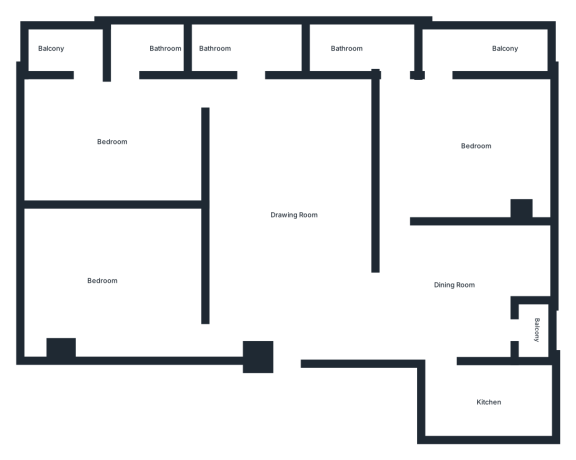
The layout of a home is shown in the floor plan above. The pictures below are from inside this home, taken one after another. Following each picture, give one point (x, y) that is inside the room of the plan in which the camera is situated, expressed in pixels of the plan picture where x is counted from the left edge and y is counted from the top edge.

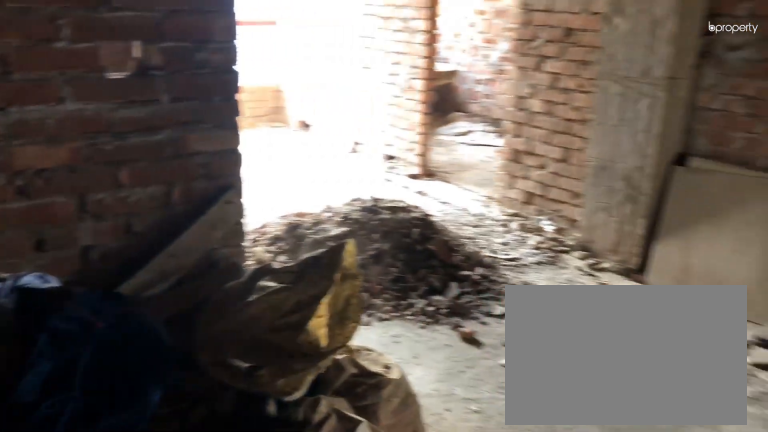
(291, 197)
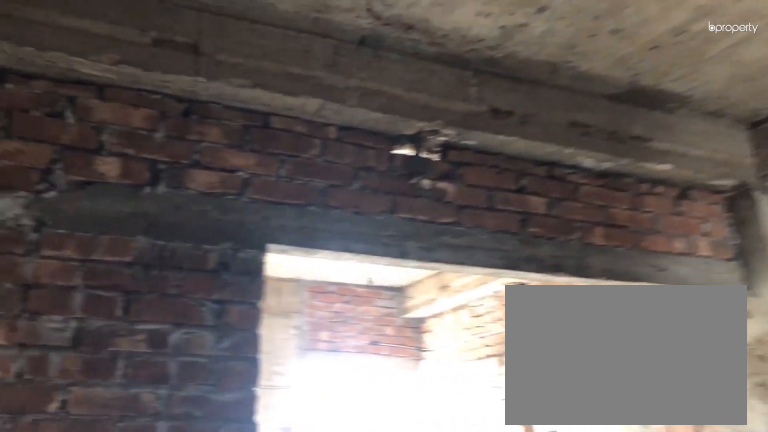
(291, 196)
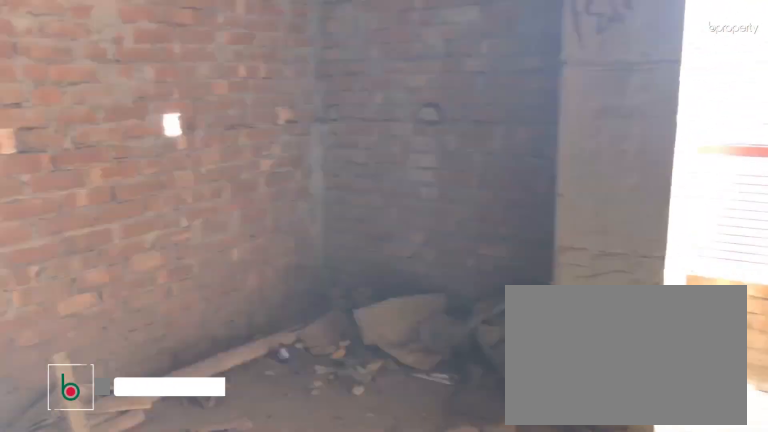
(464, 294)
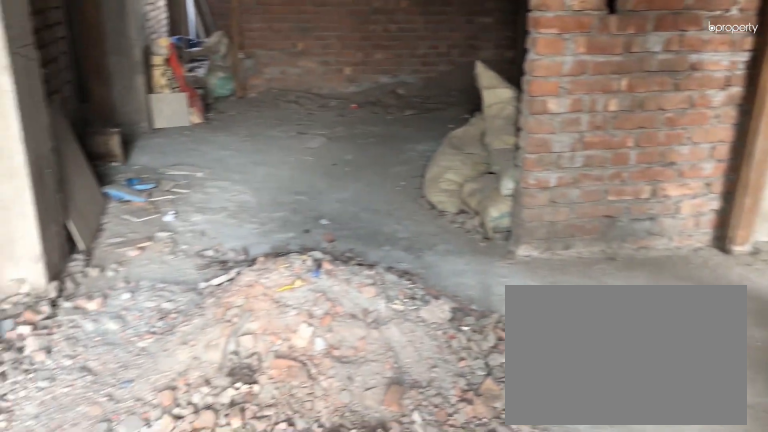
(464, 294)
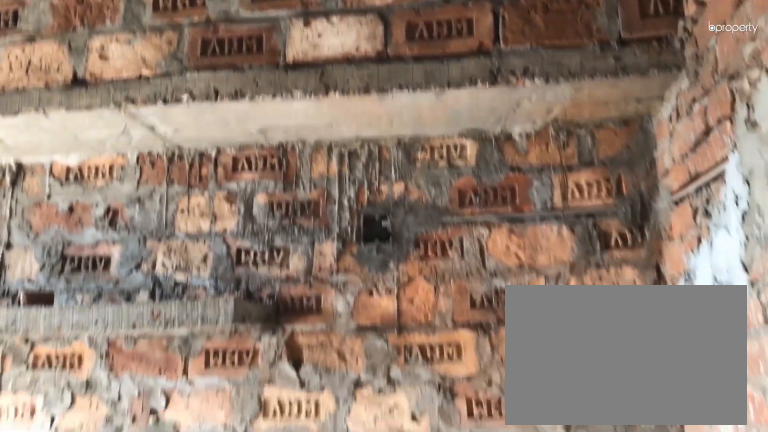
(490, 400)
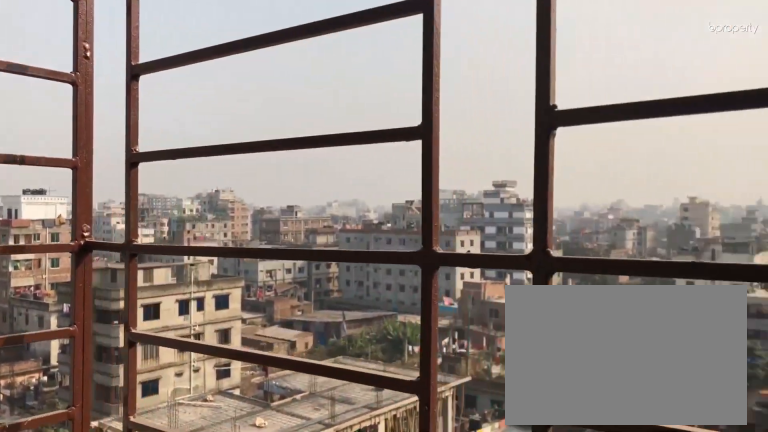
(534, 331)
